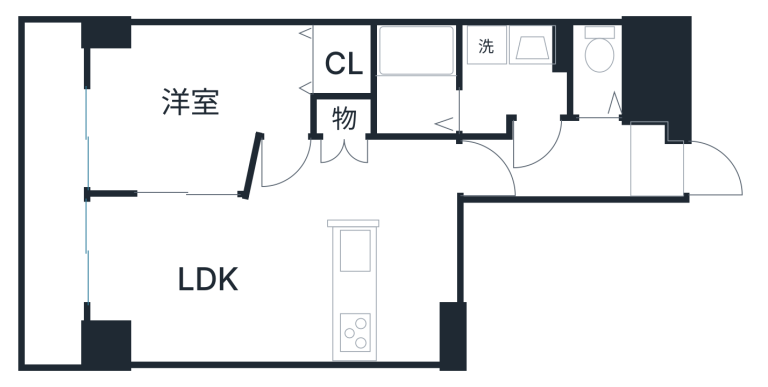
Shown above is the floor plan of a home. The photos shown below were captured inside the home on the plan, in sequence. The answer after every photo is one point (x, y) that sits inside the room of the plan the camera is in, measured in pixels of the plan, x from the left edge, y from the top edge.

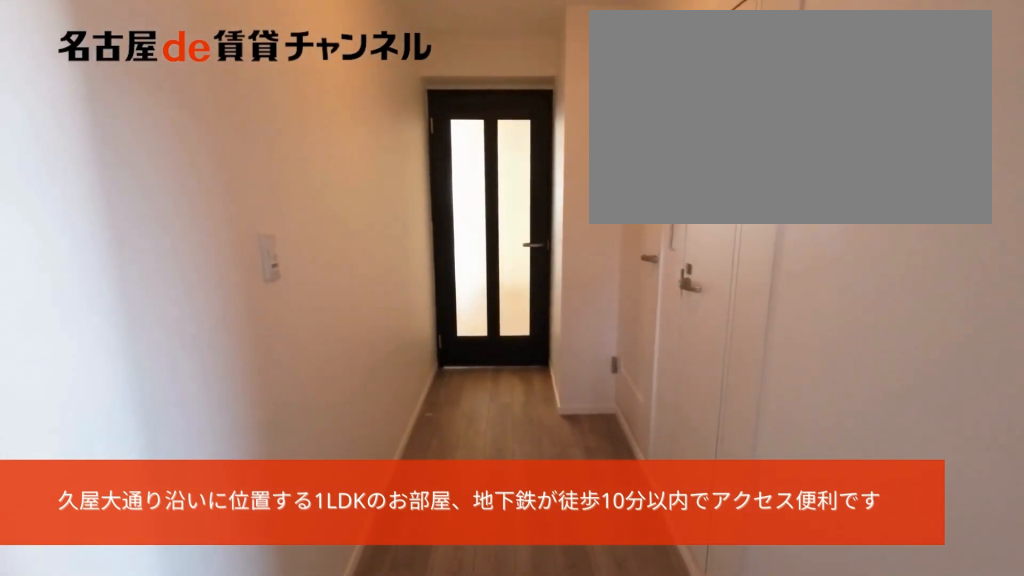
(659, 162)
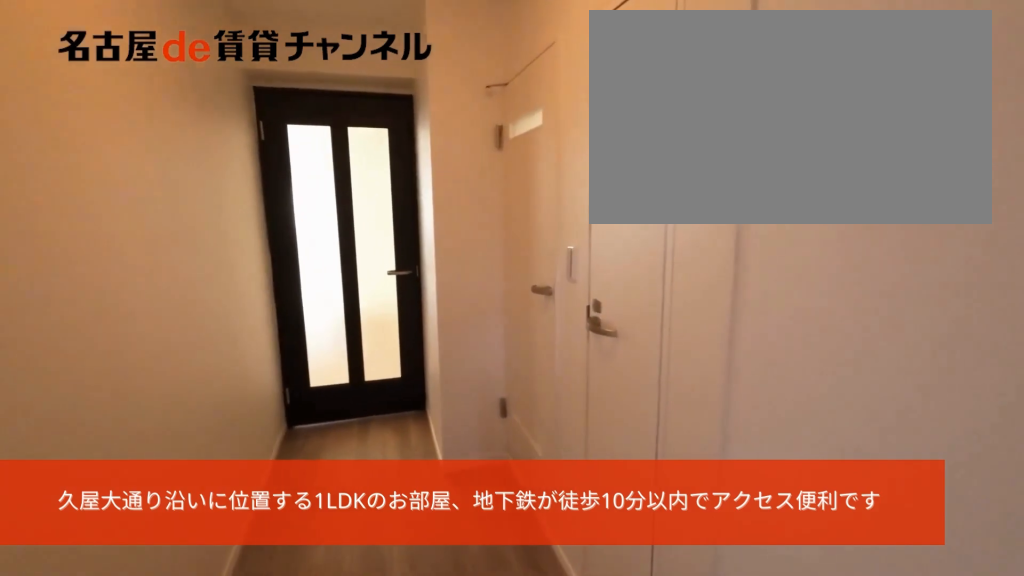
(659, 162)
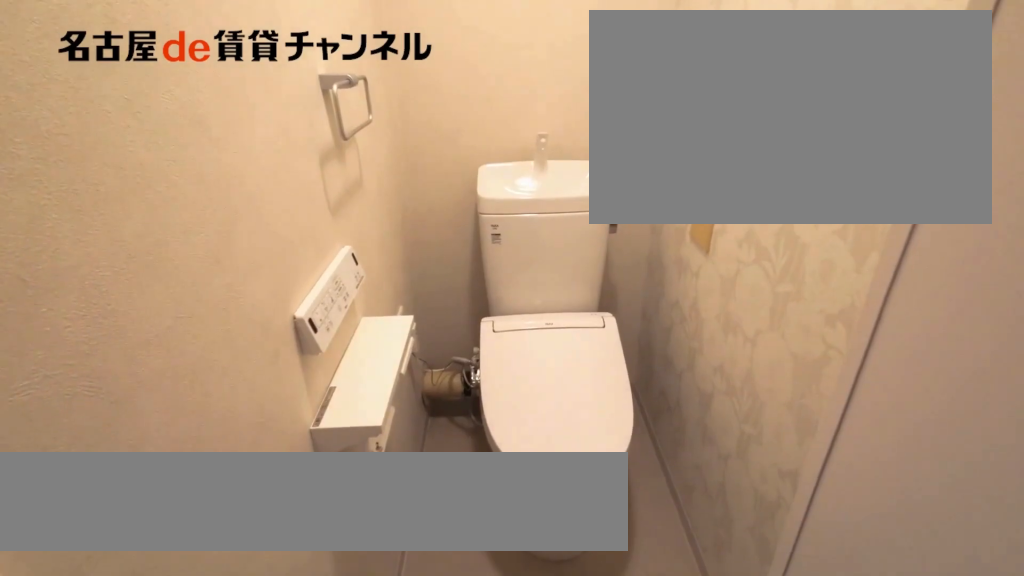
(599, 73)
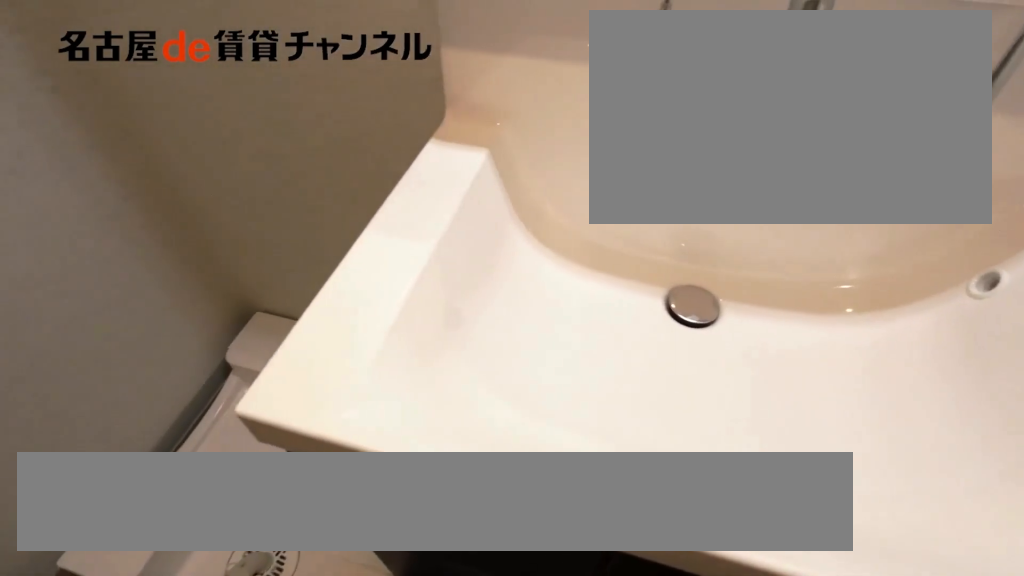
(514, 75)
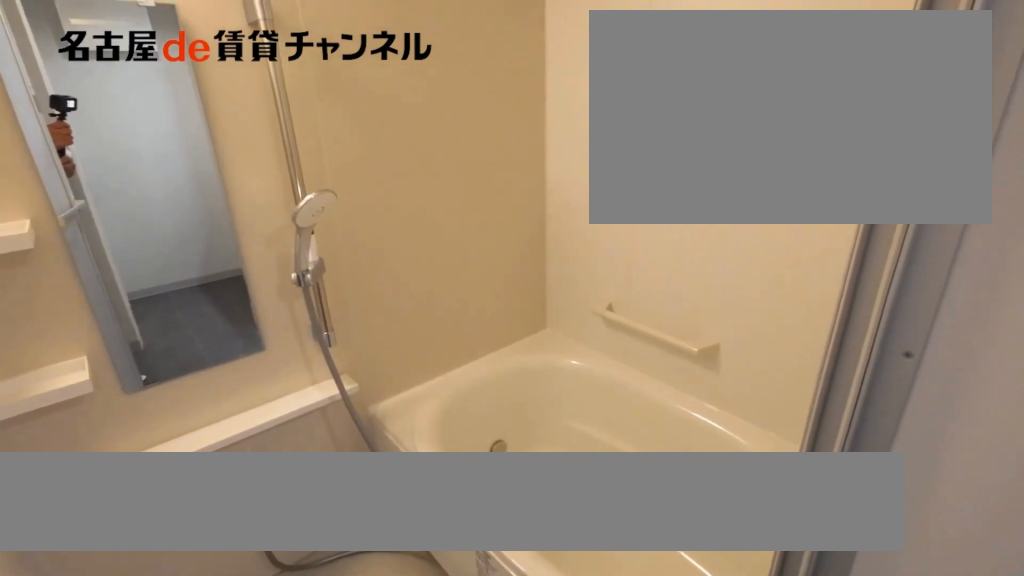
(413, 82)
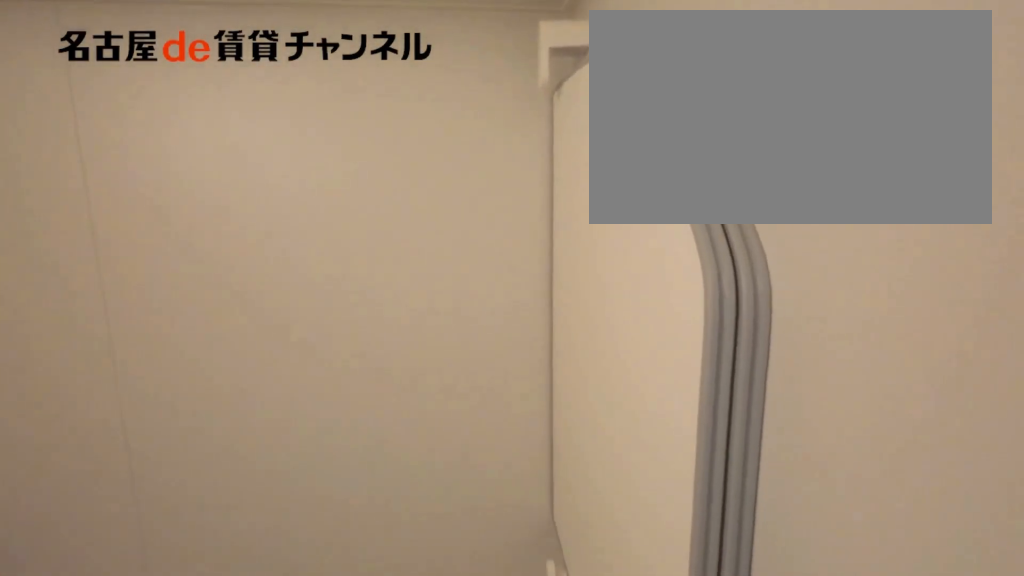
(413, 82)
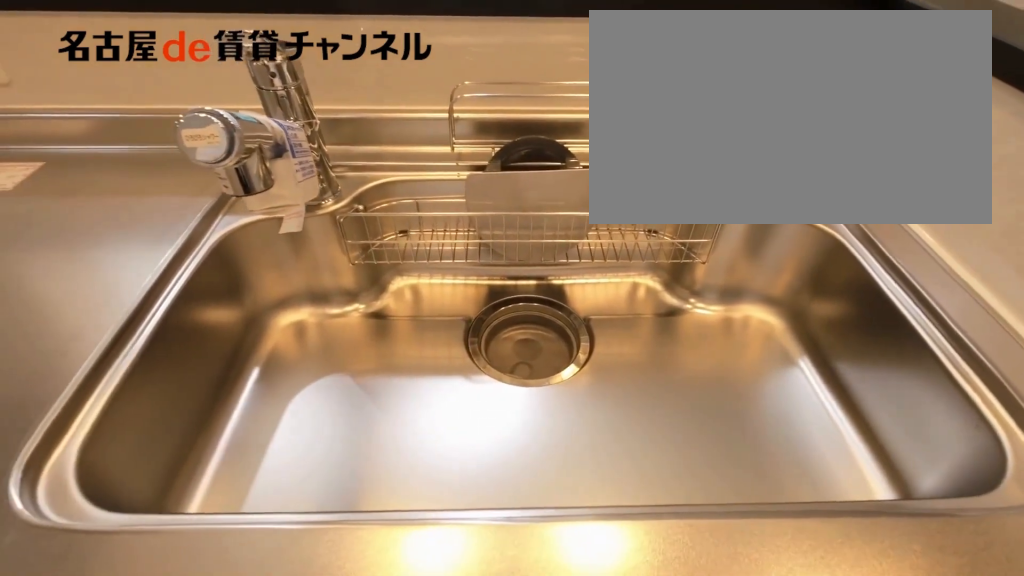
(393, 295)
